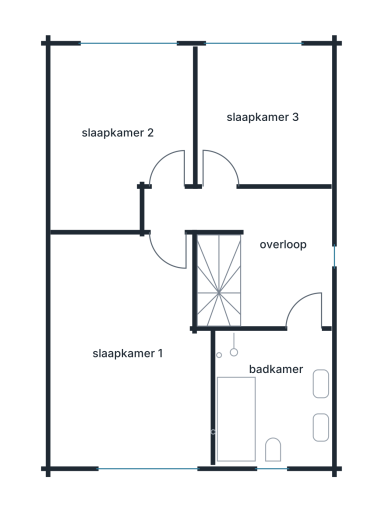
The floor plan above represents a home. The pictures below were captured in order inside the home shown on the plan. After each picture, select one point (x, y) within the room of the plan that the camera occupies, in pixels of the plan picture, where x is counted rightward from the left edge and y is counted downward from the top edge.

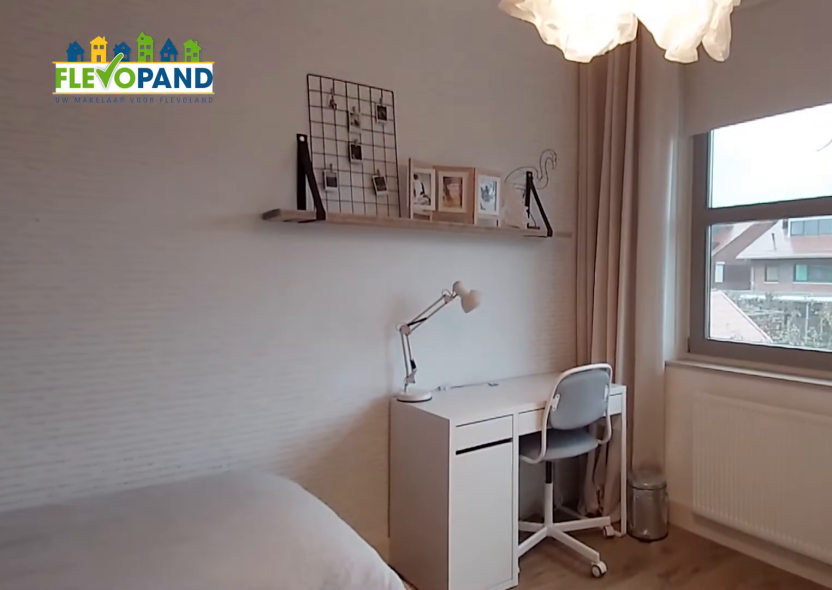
(118, 99)
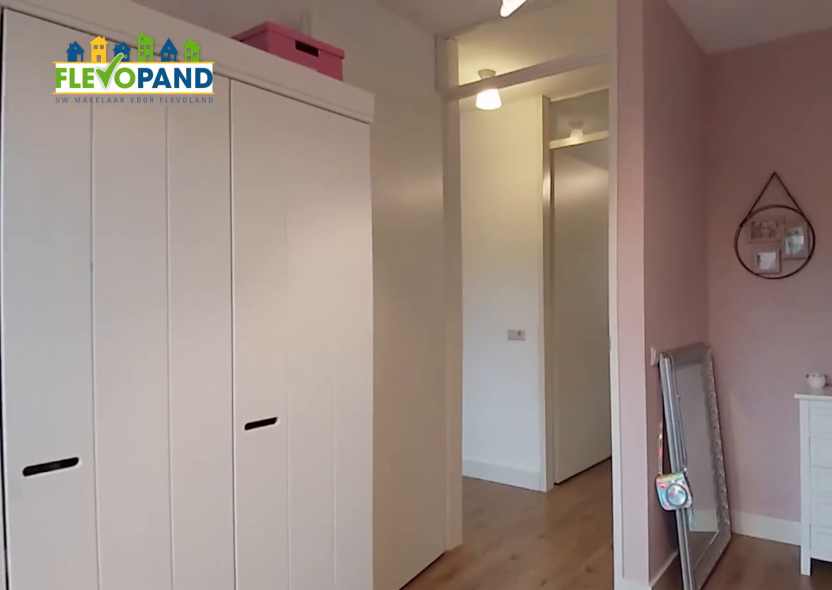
(118, 99)
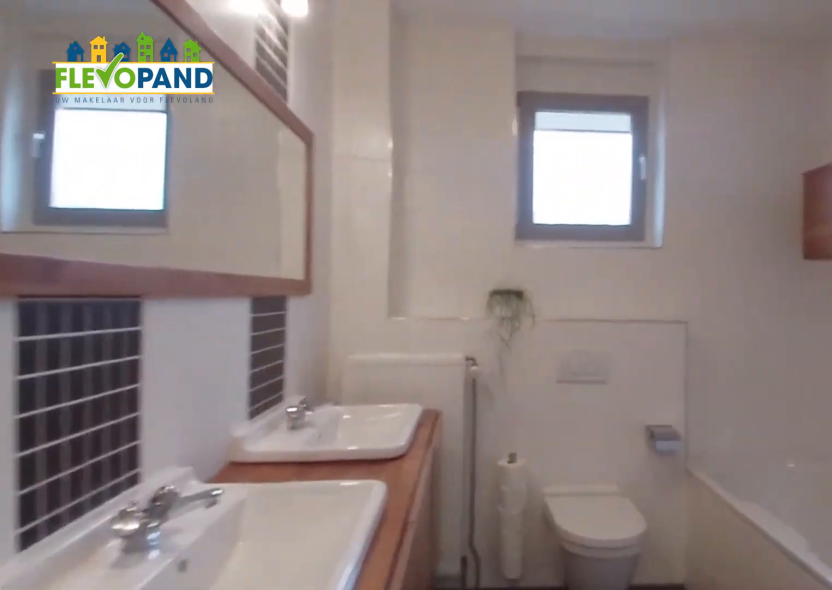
(236, 418)
